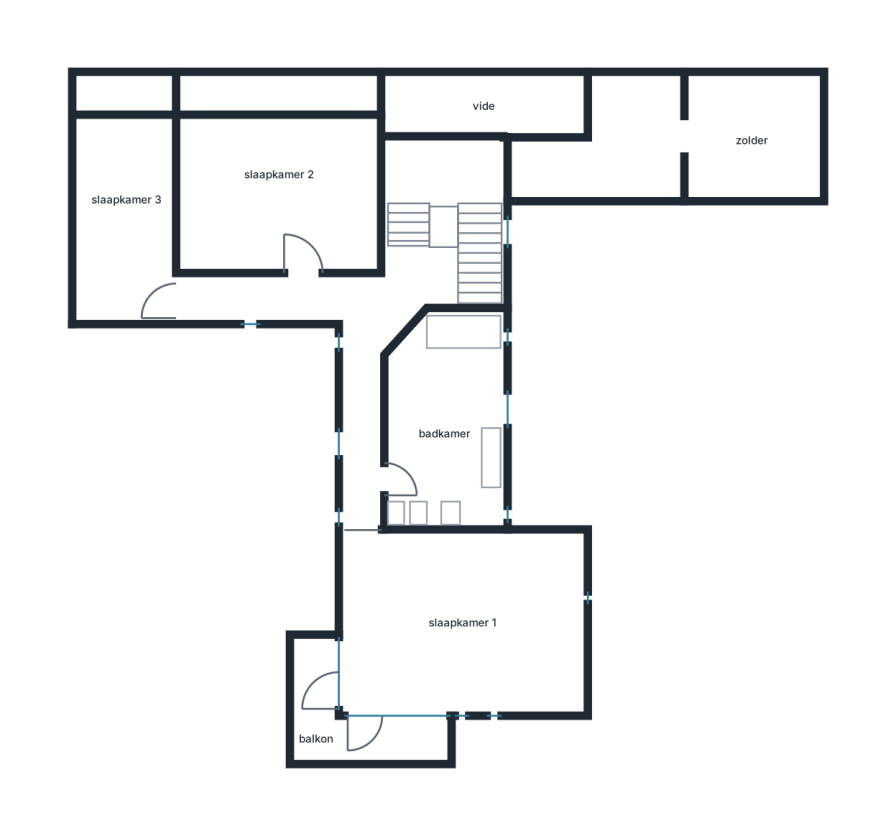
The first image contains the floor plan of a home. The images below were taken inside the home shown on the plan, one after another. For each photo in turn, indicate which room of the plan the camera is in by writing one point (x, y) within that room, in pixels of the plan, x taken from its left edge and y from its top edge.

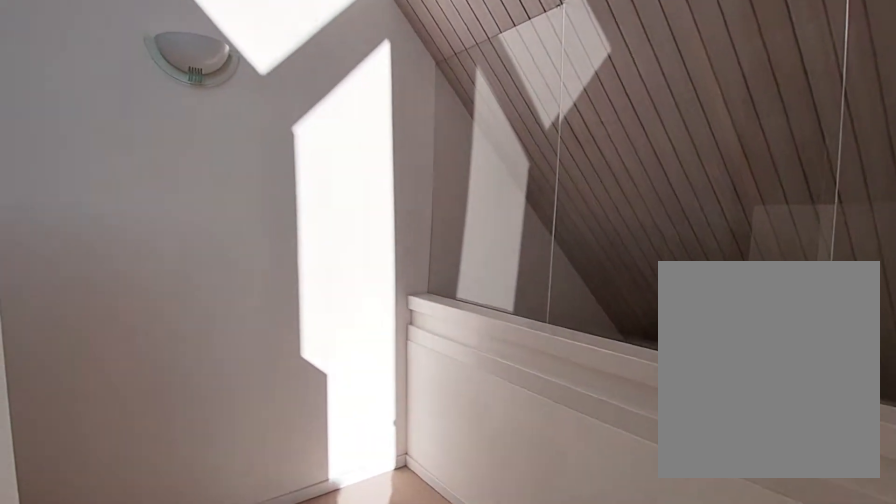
(373, 289)
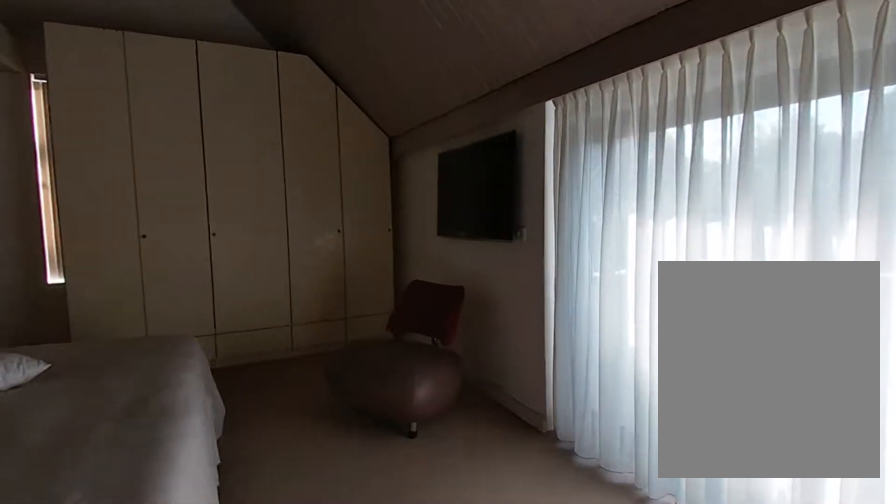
(462, 622)
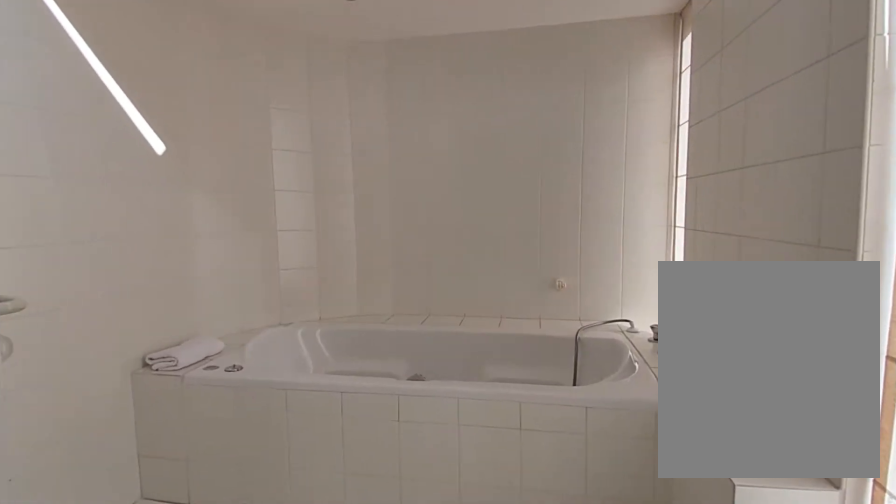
(445, 425)
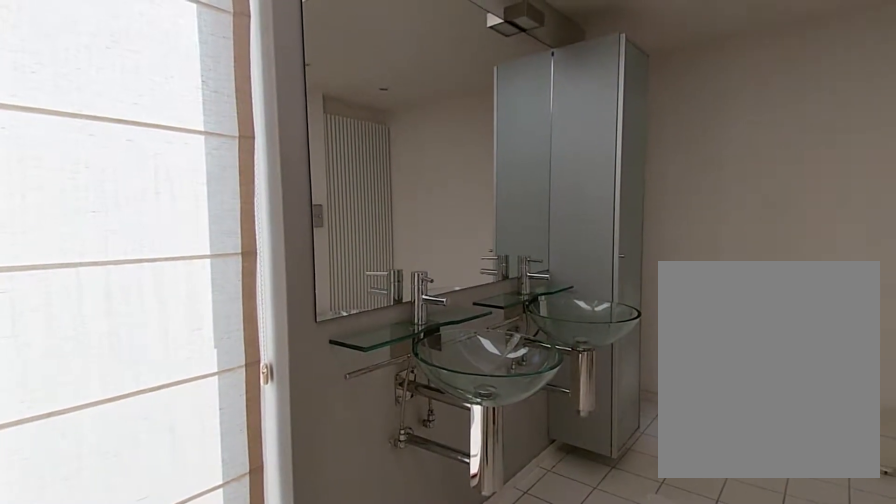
(445, 425)
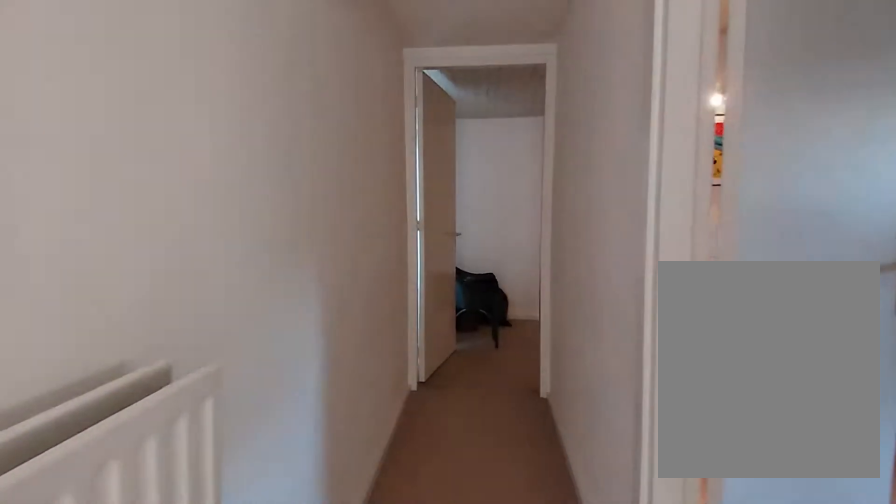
(373, 289)
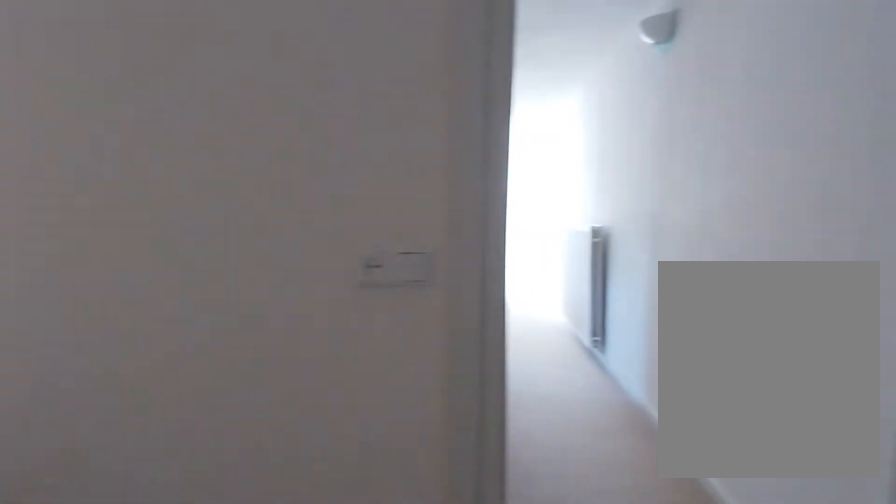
(126, 219)
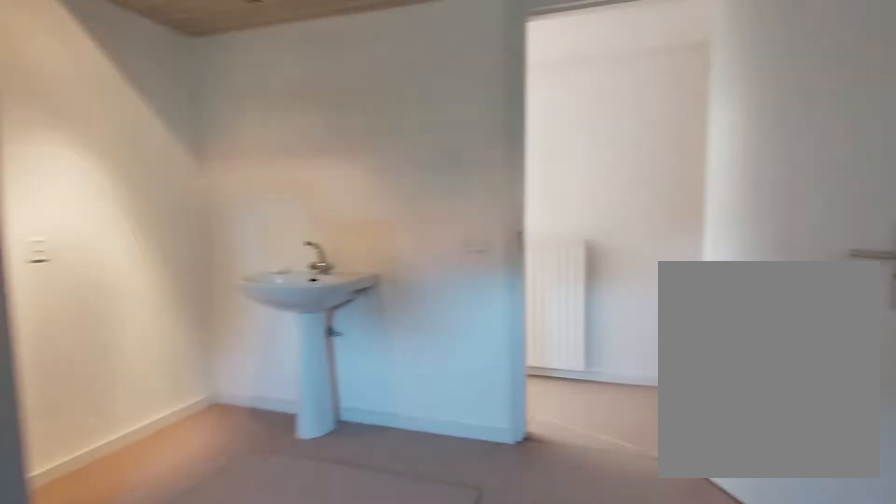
(276, 195)
